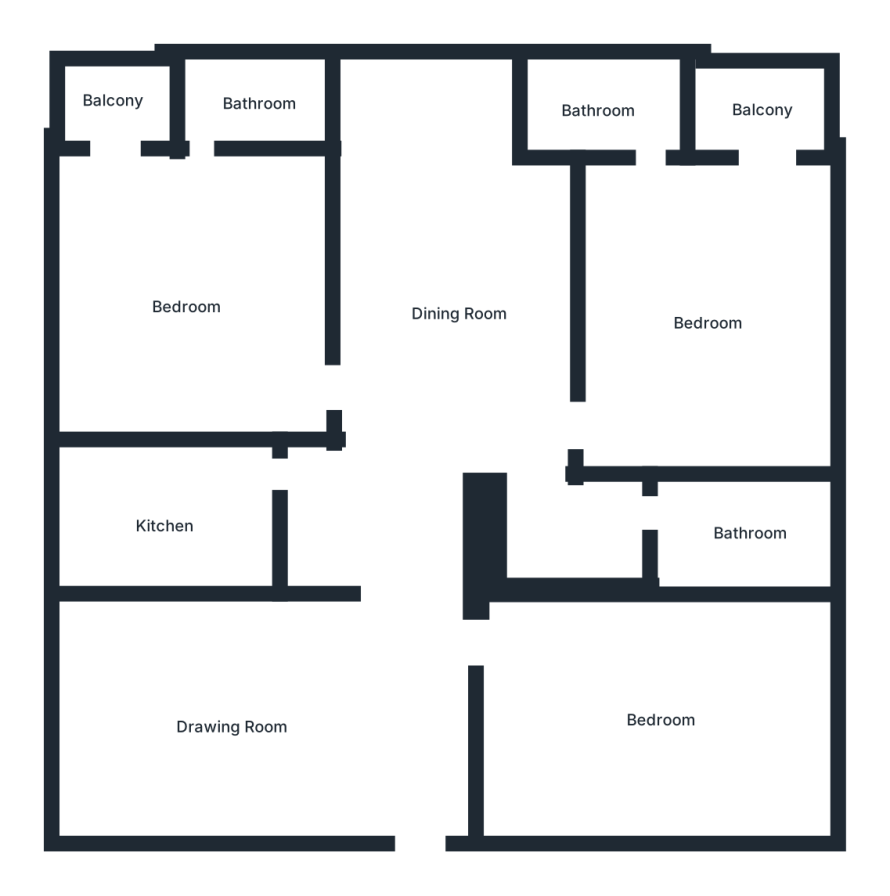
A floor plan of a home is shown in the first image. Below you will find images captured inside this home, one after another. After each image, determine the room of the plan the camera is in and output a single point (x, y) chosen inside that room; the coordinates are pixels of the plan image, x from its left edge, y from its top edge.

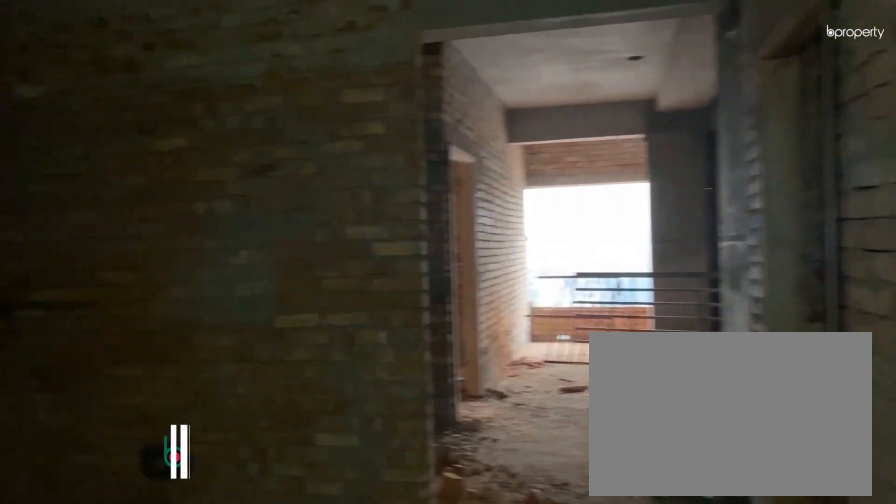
(233, 732)
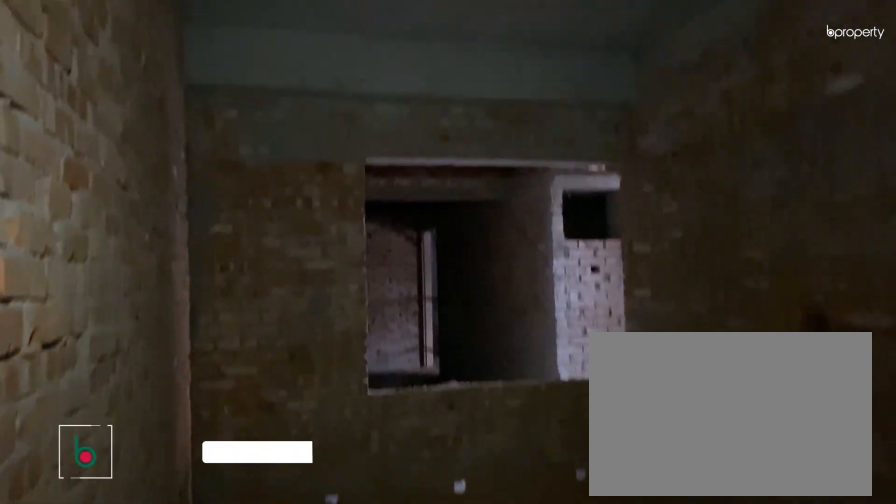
(233, 732)
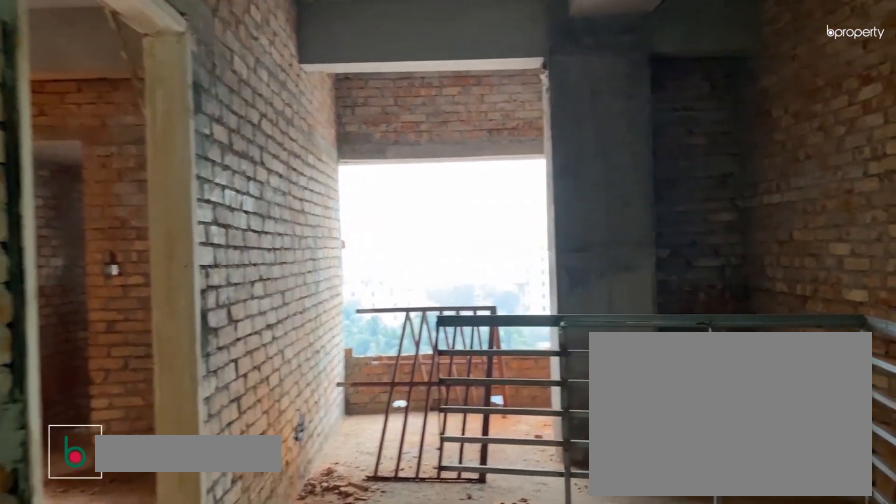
(459, 316)
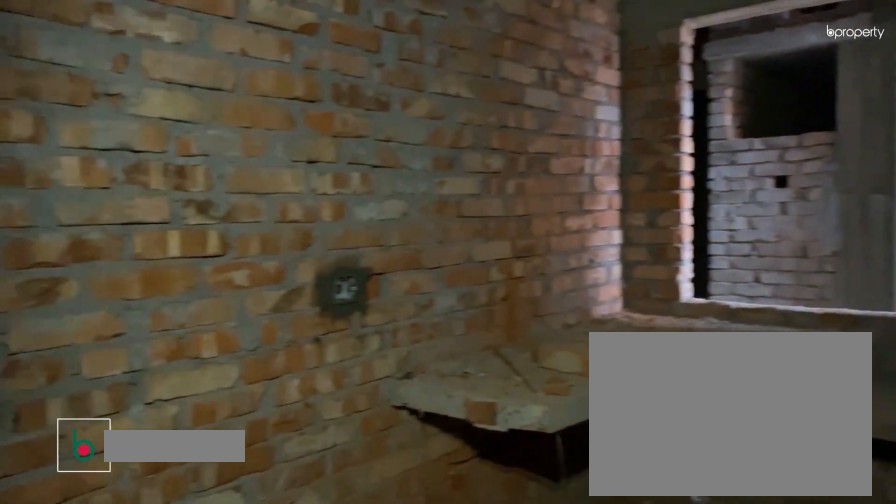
(165, 528)
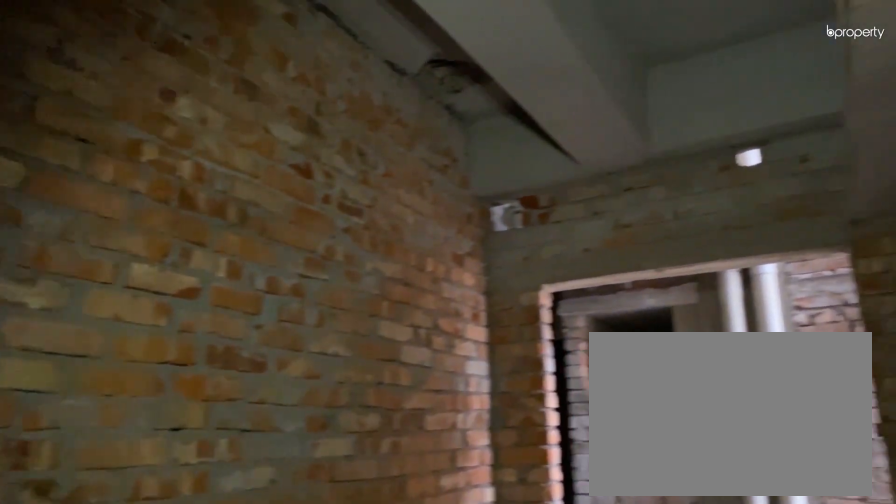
(165, 528)
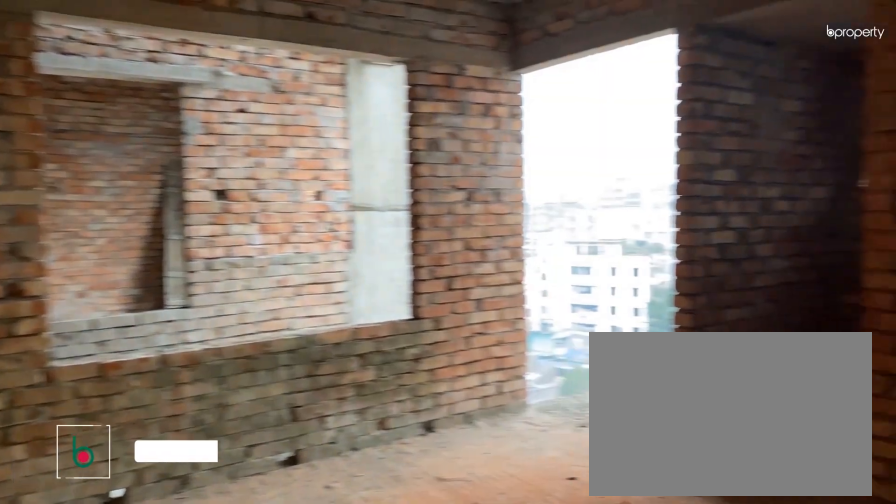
(187, 310)
